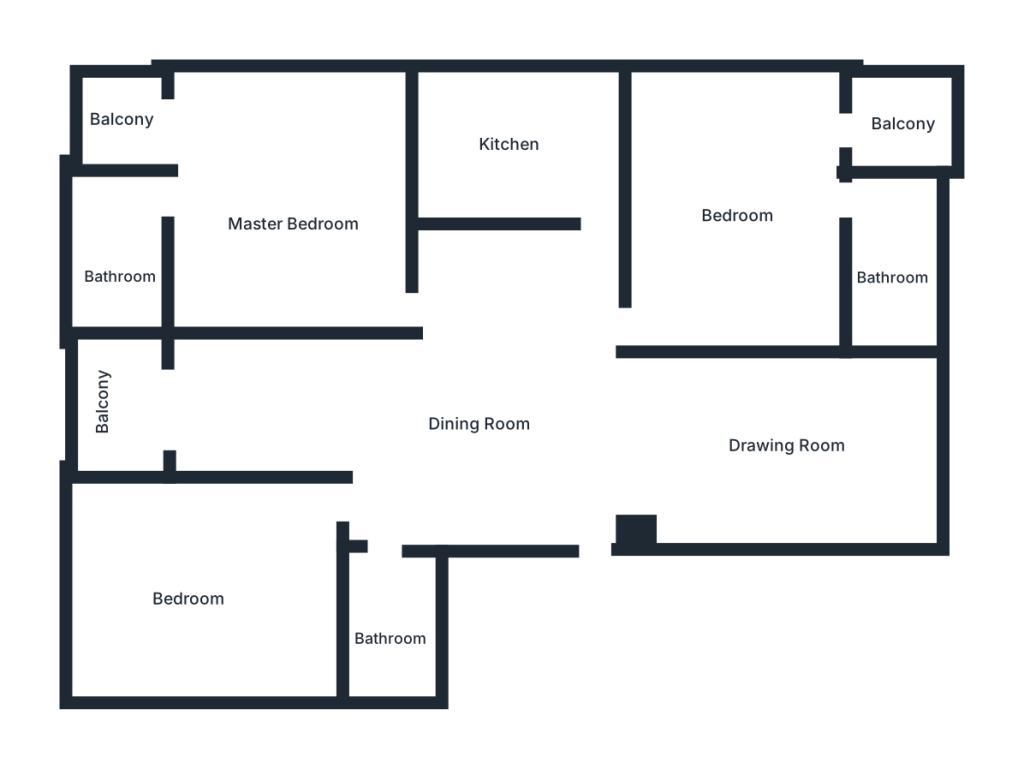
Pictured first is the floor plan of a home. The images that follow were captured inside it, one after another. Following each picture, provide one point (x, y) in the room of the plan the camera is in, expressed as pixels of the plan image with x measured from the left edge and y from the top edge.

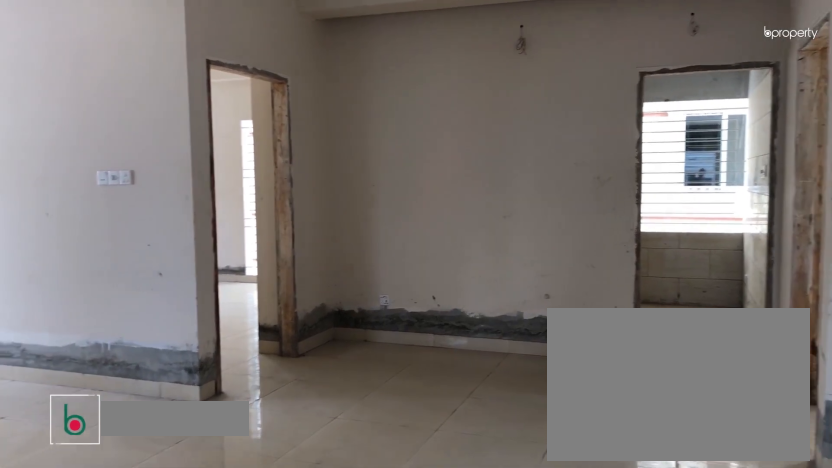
(447, 430)
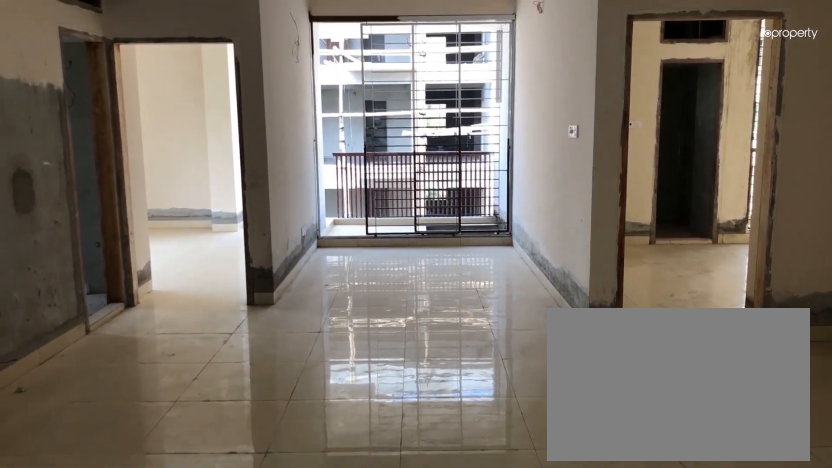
(447, 430)
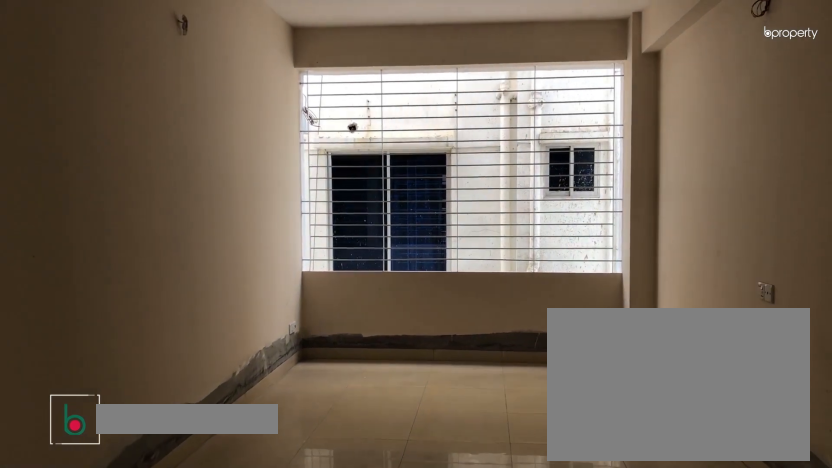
(787, 448)
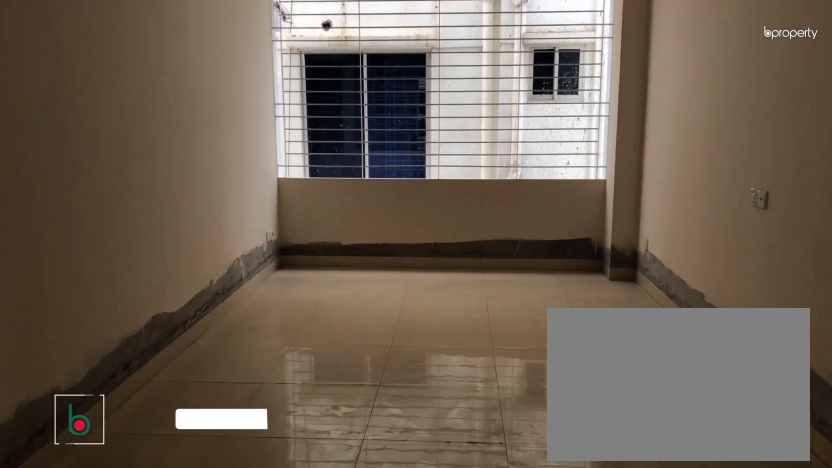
(787, 448)
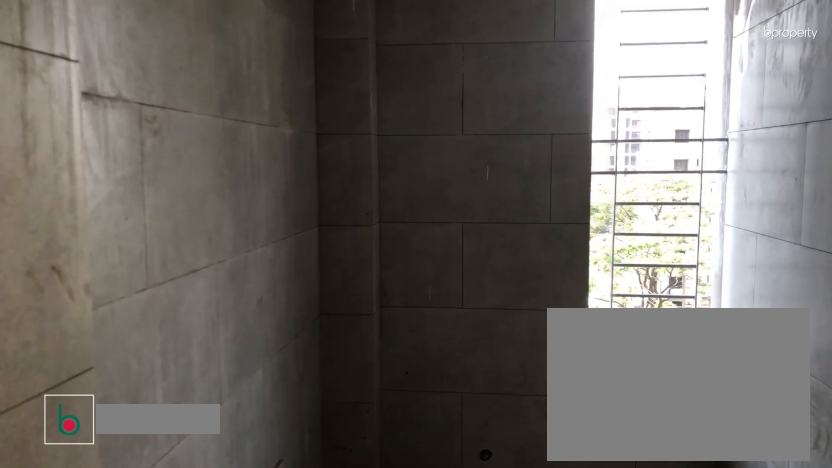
(389, 616)
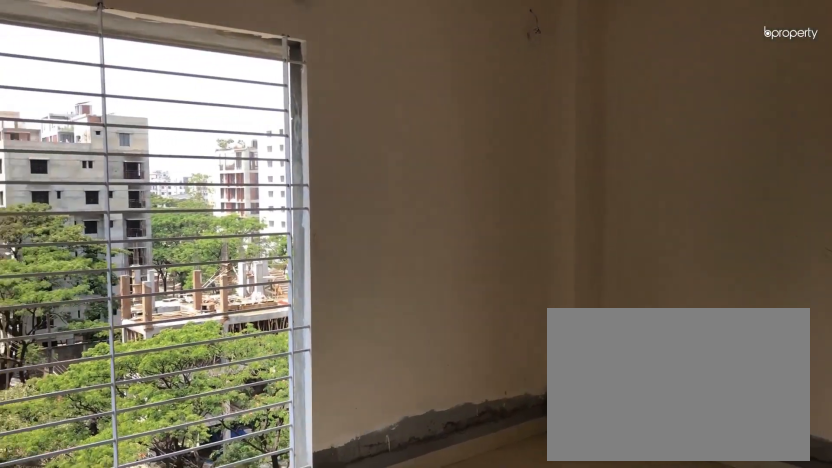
(212, 574)
